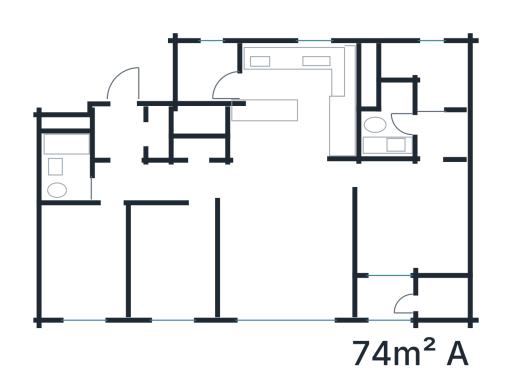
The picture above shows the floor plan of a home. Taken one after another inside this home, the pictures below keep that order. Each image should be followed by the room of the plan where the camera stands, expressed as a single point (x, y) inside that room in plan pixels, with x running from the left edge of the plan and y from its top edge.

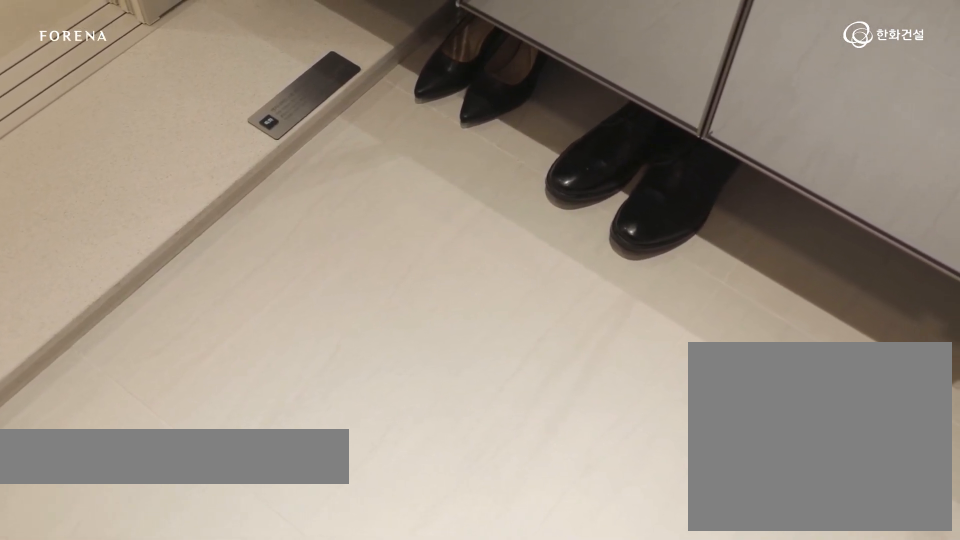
(125, 131)
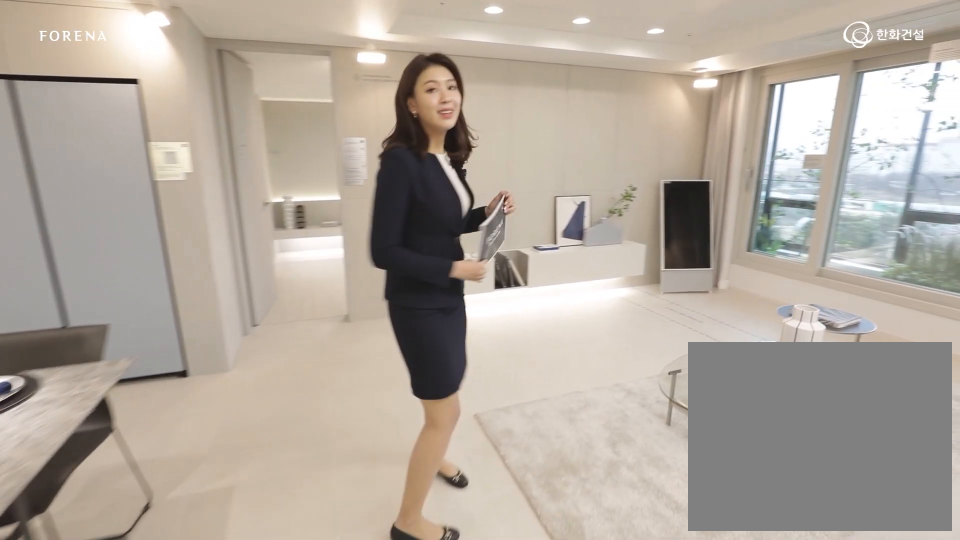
(290, 247)
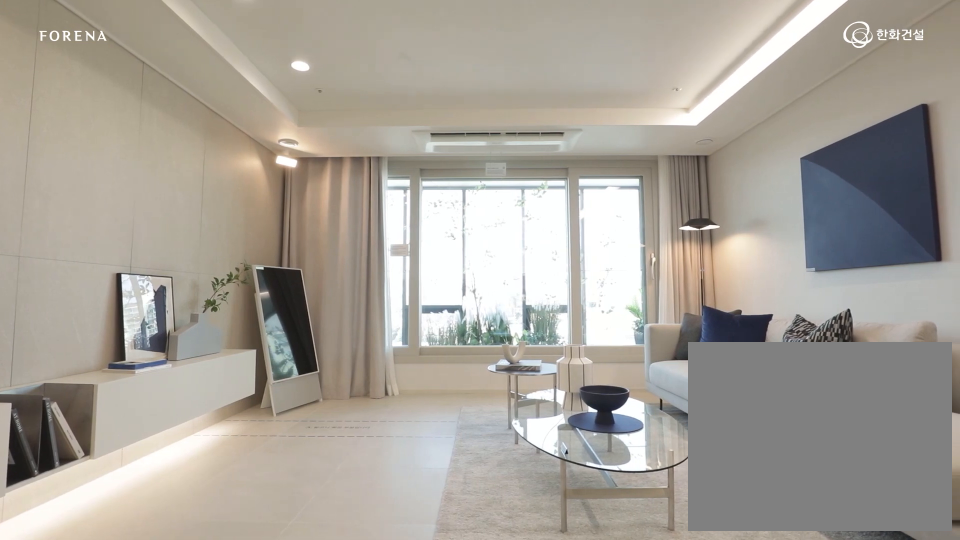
(290, 247)
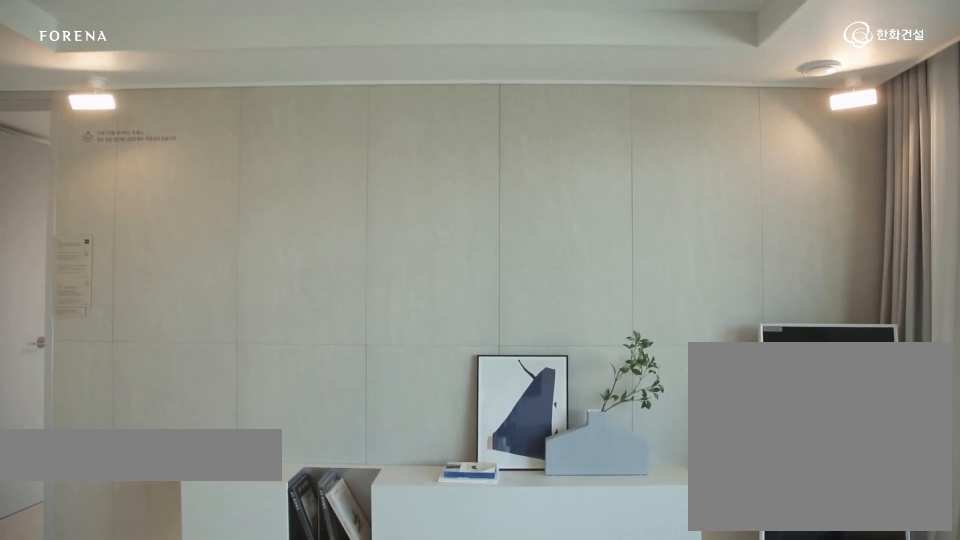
(290, 247)
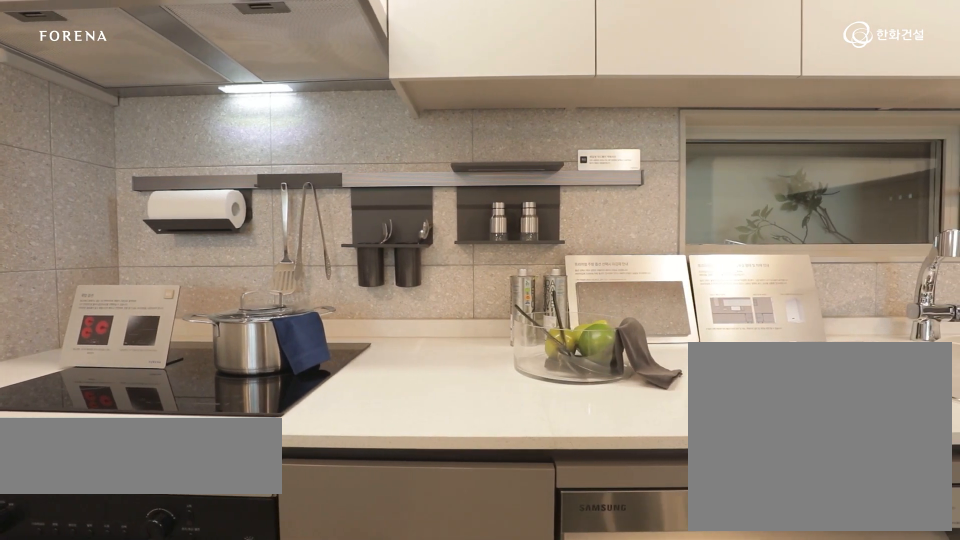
(281, 143)
